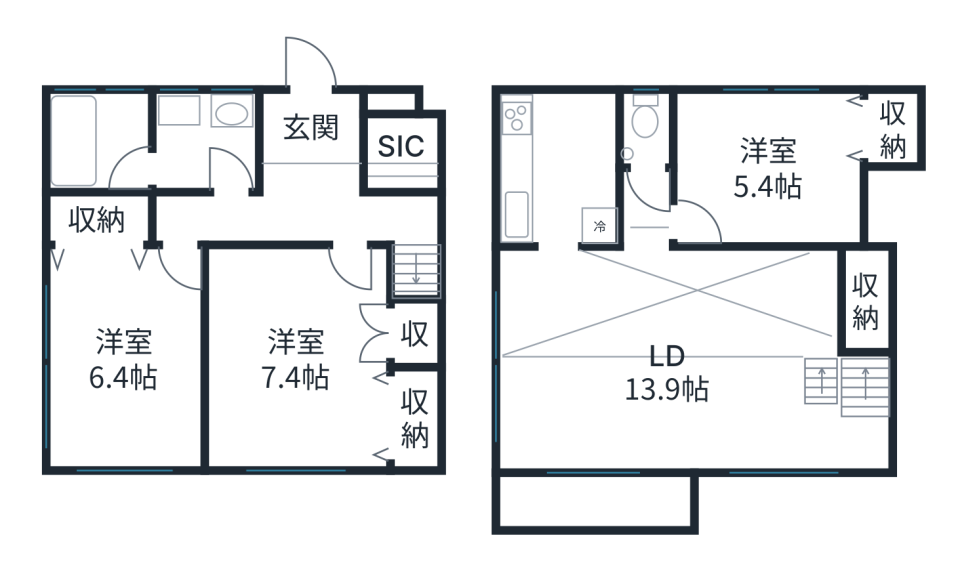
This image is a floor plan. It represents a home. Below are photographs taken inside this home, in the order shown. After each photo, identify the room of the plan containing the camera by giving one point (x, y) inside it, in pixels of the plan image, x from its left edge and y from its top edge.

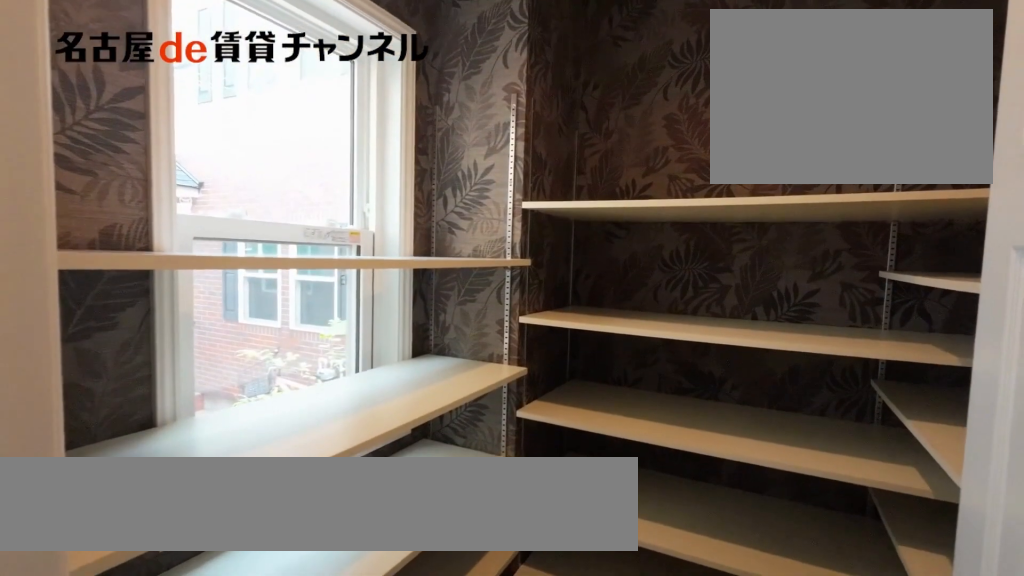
(403, 153)
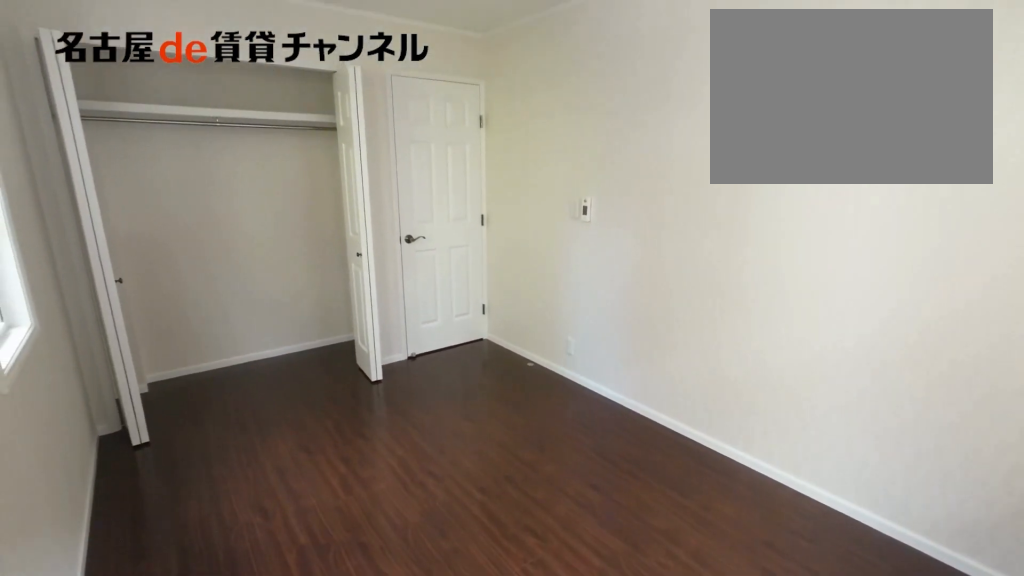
(126, 341)
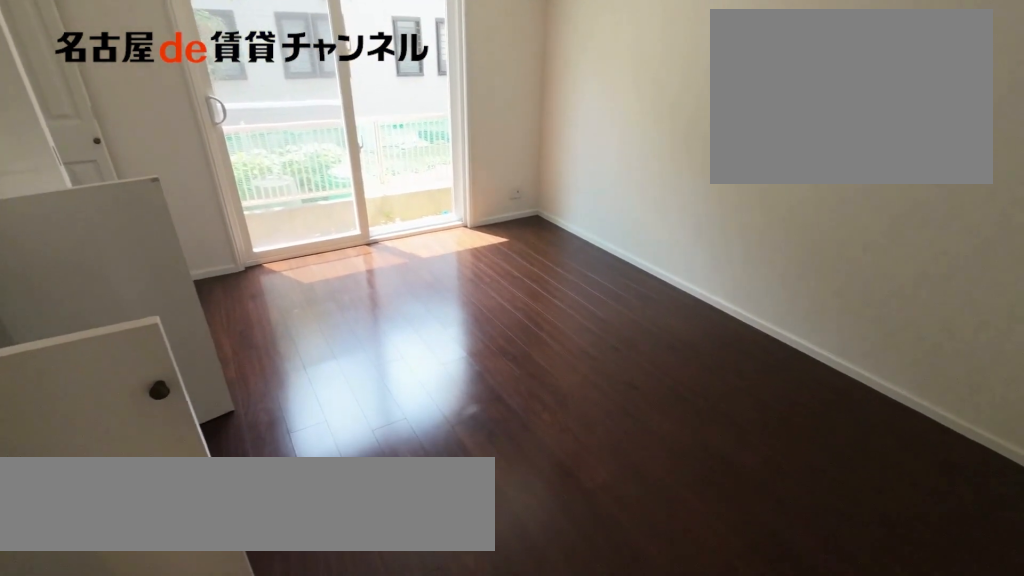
(316, 364)
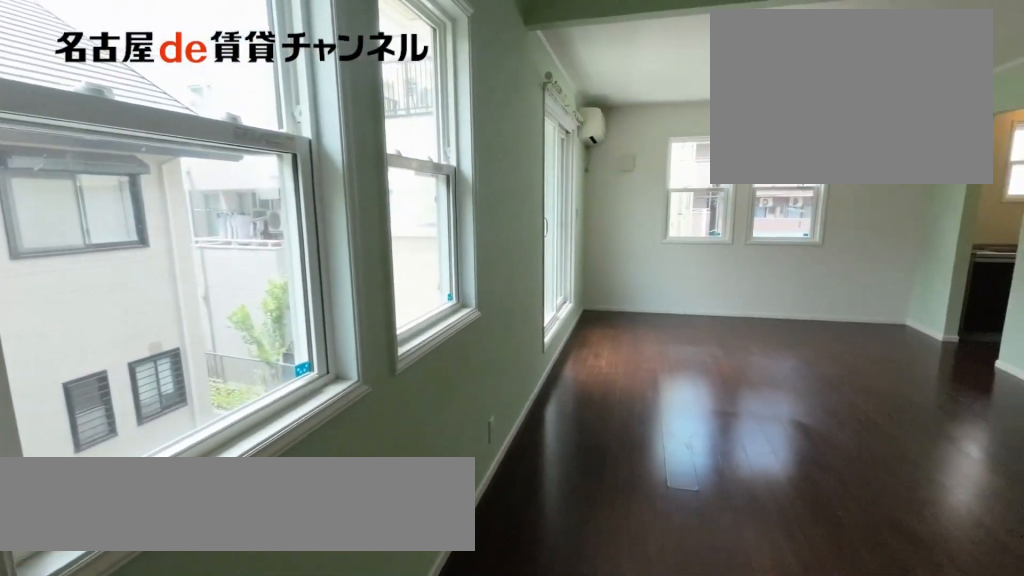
(694, 363)
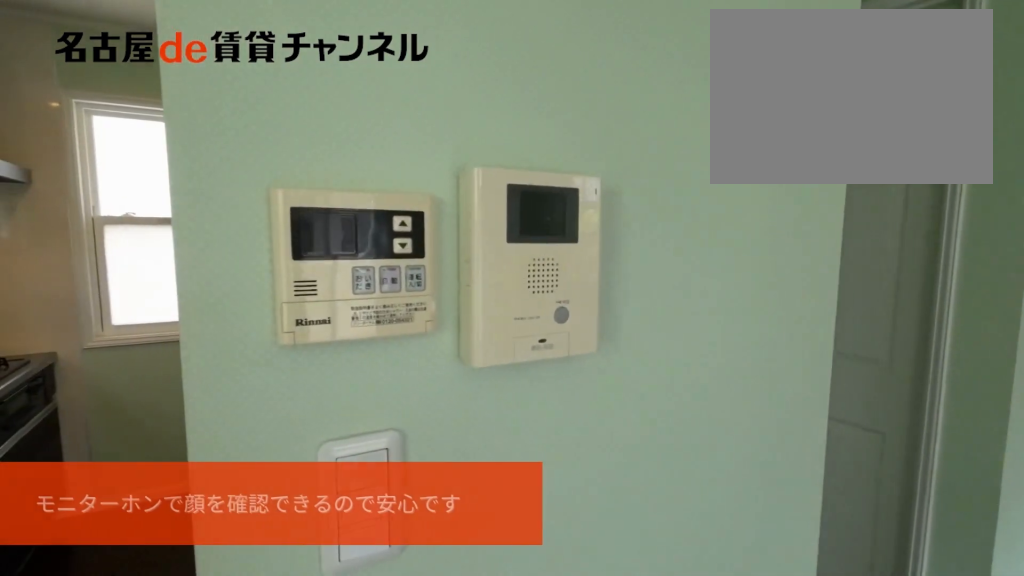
(694, 362)
